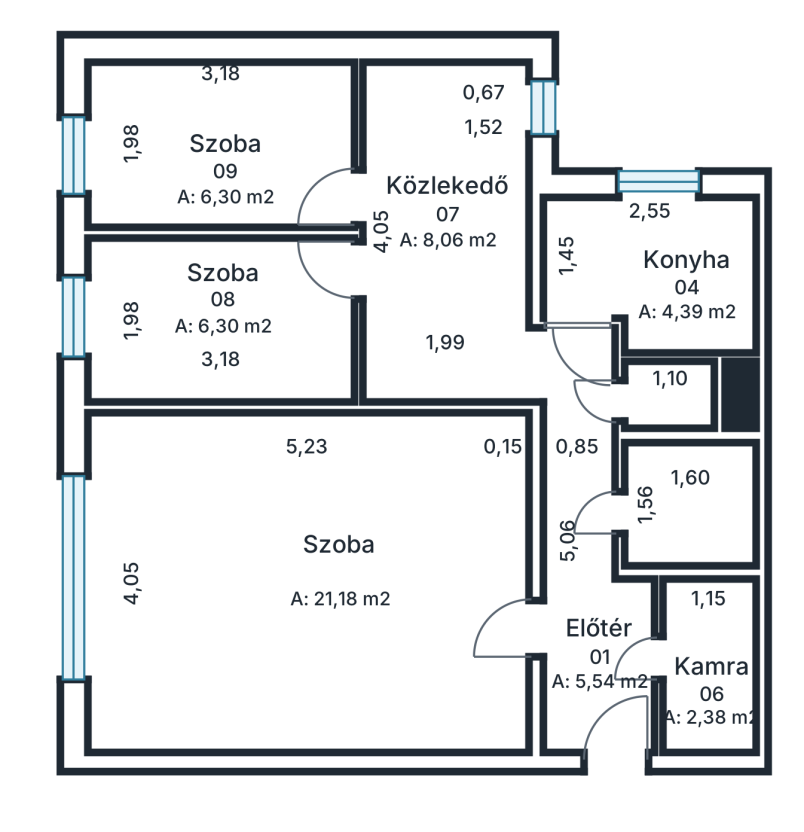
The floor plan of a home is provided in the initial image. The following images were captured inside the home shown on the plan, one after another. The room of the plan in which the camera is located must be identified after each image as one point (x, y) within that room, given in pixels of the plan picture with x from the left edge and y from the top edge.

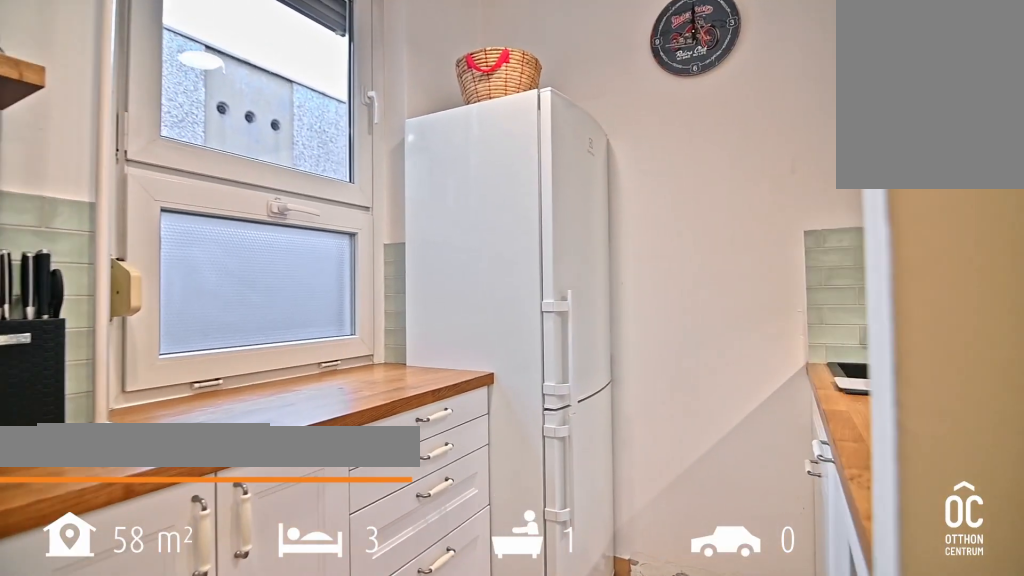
(703, 262)
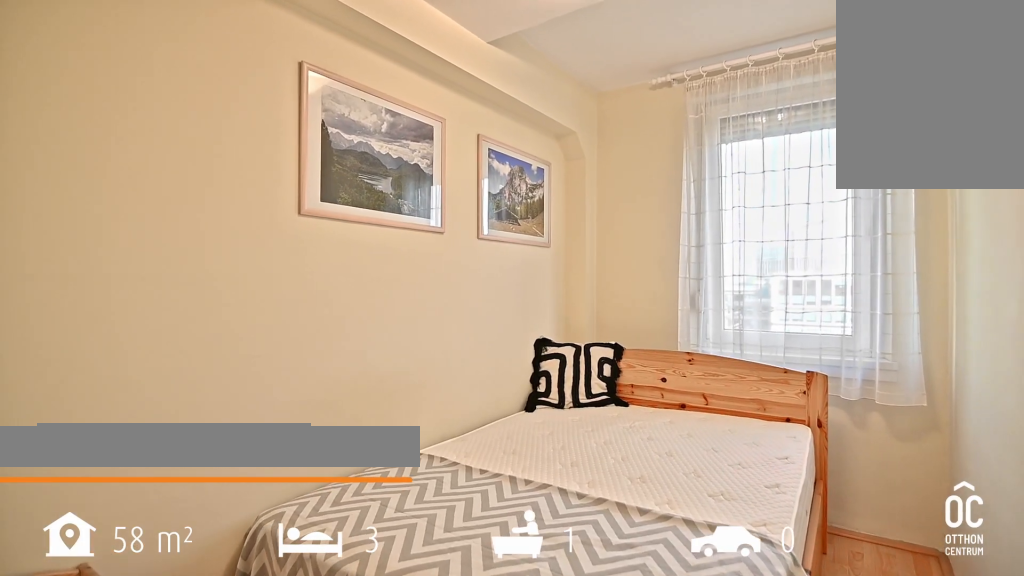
(234, 158)
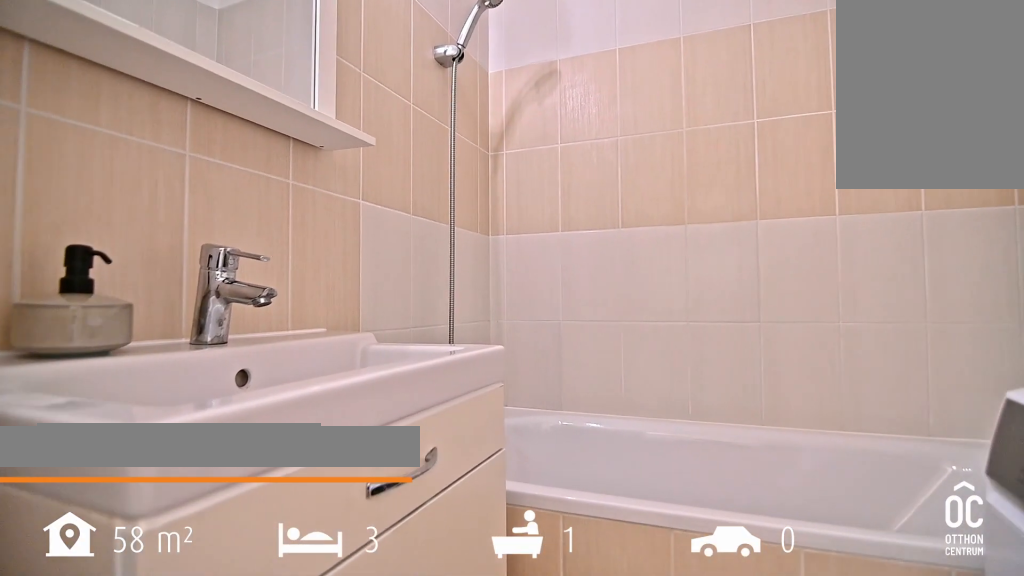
(704, 516)
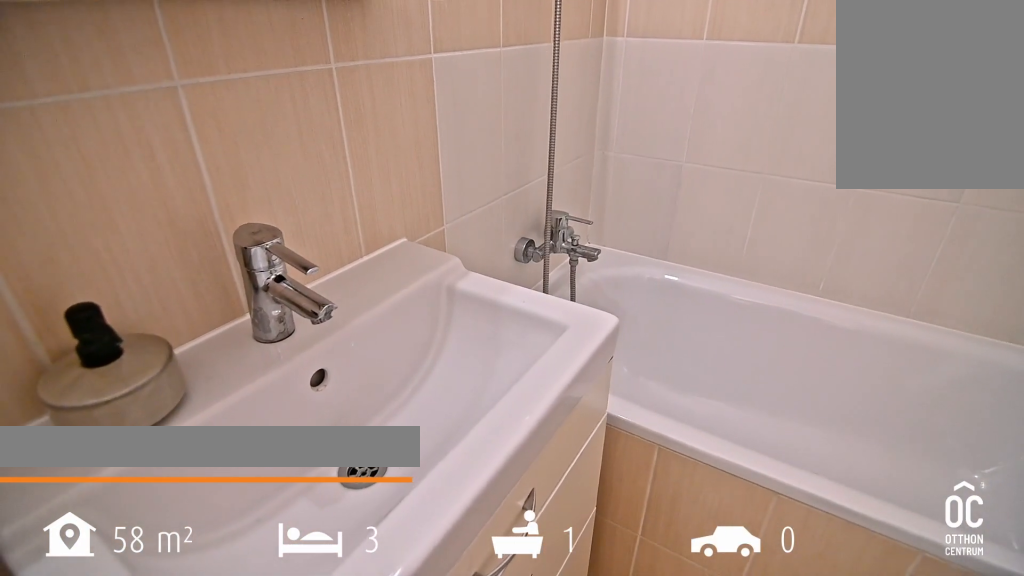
(704, 516)
